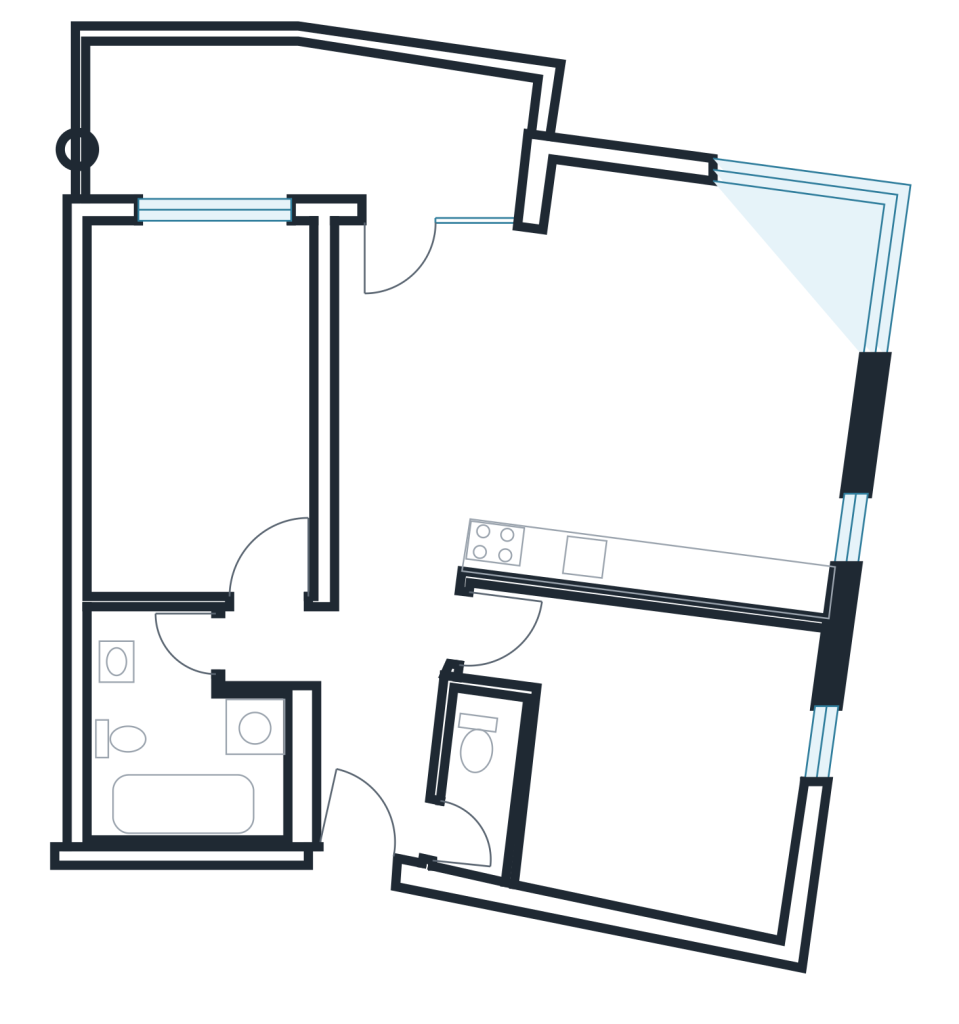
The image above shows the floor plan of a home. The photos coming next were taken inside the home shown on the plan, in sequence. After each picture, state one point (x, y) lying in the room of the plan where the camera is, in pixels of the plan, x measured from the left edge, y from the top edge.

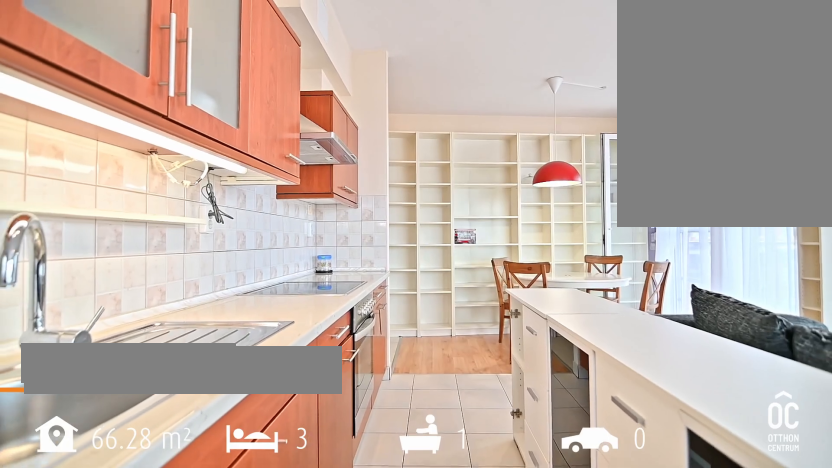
(659, 528)
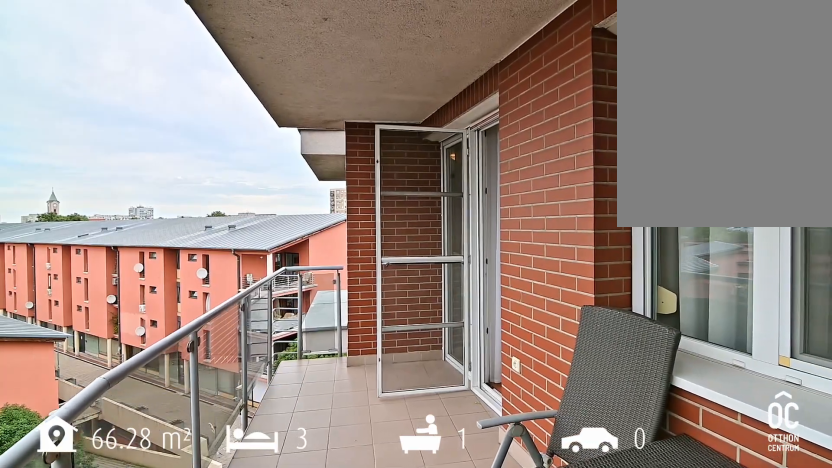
(294, 118)
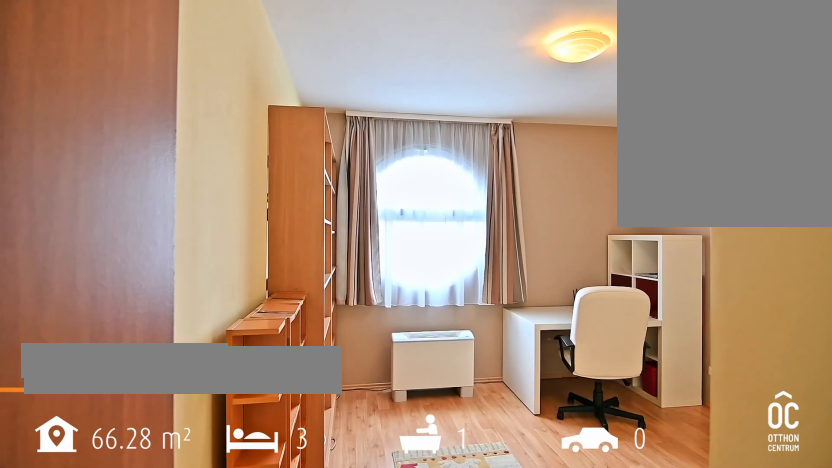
(646, 760)
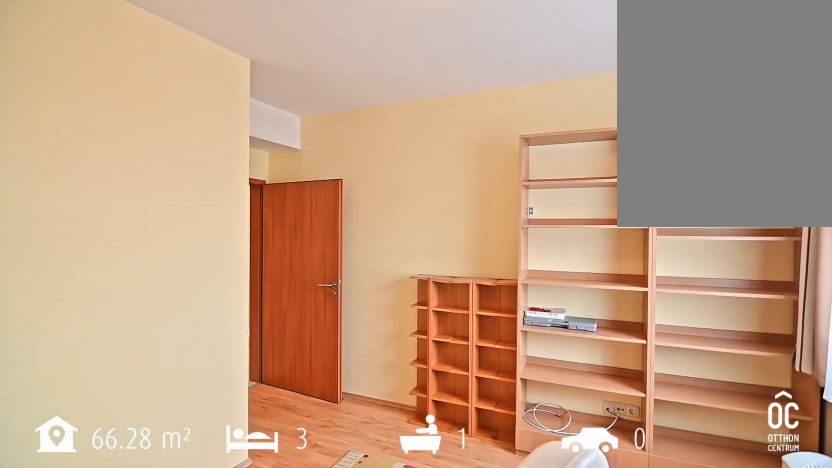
(646, 760)
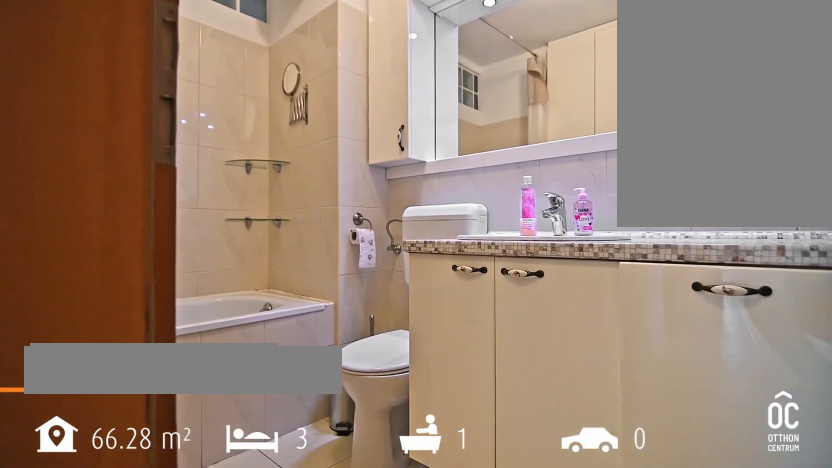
(173, 728)
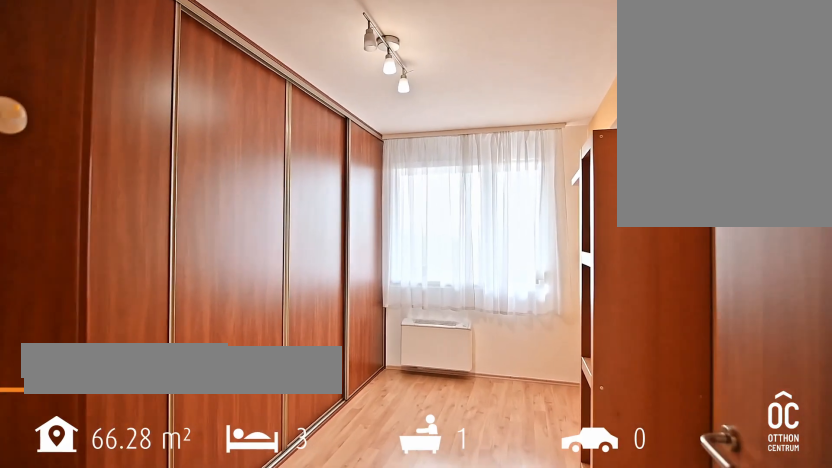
(196, 401)
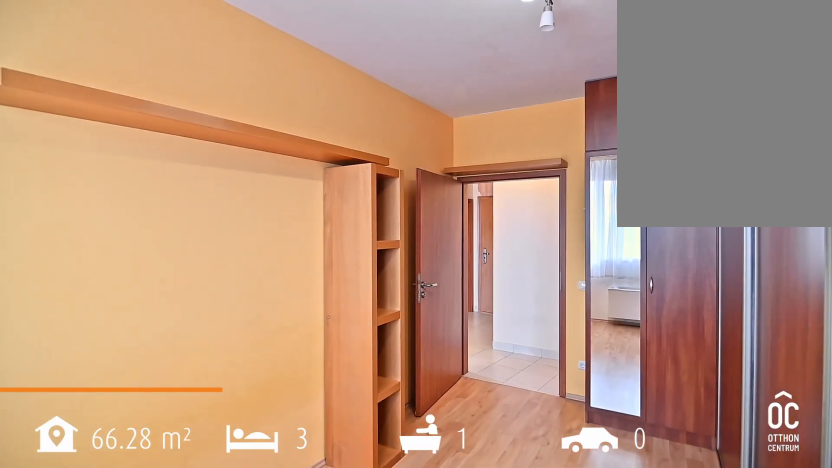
(196, 401)
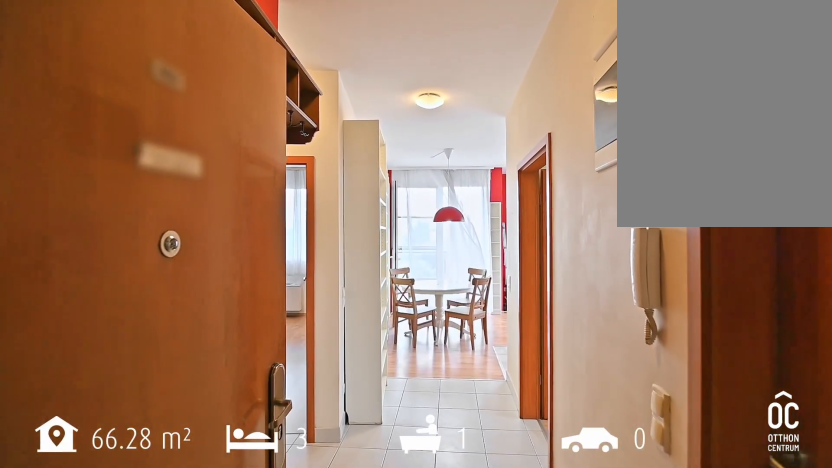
(373, 665)
